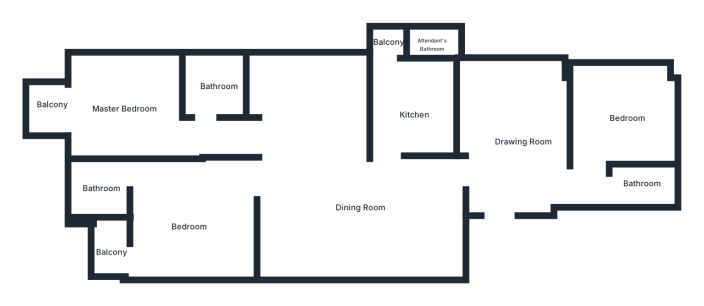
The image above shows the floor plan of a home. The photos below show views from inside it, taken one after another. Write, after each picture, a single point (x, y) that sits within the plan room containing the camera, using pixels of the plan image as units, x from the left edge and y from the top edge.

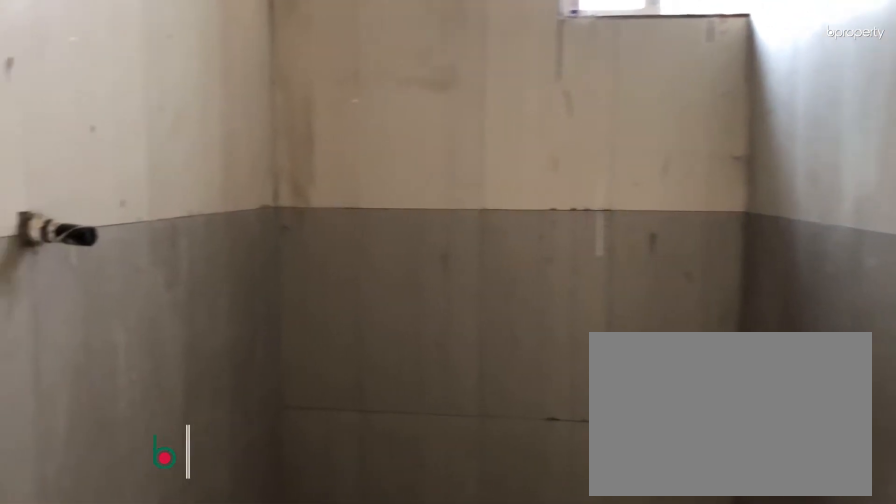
(642, 183)
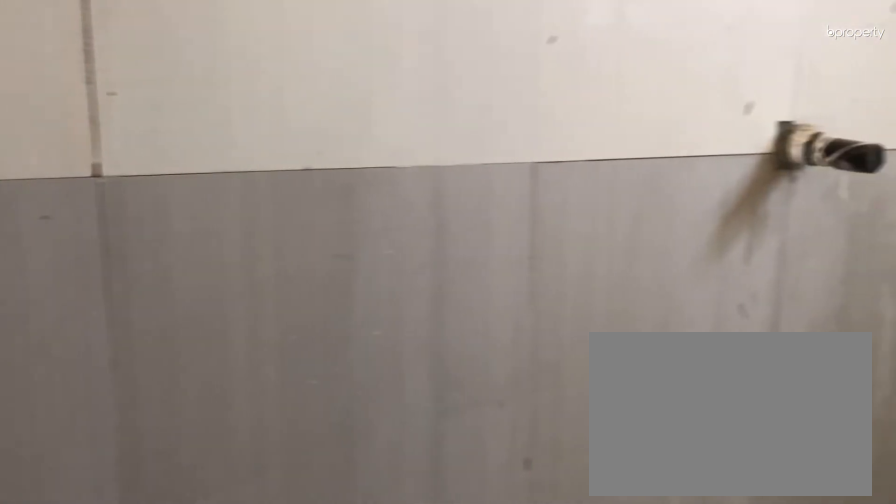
(642, 183)
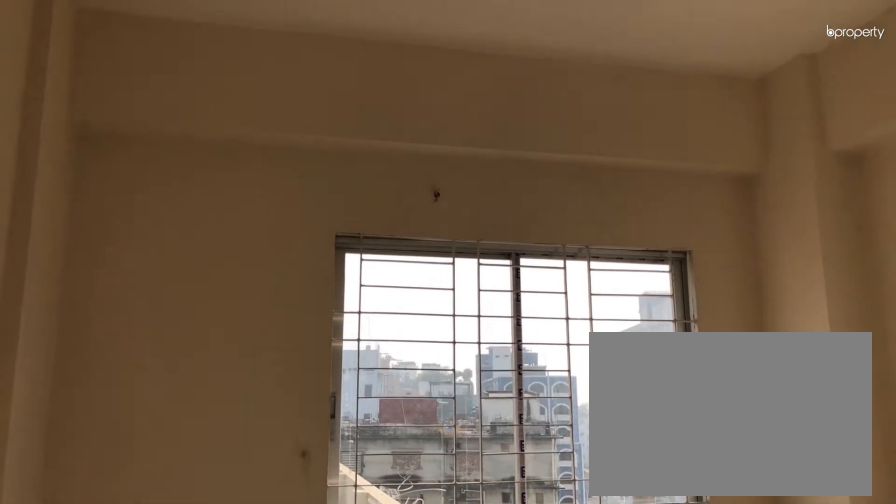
(629, 117)
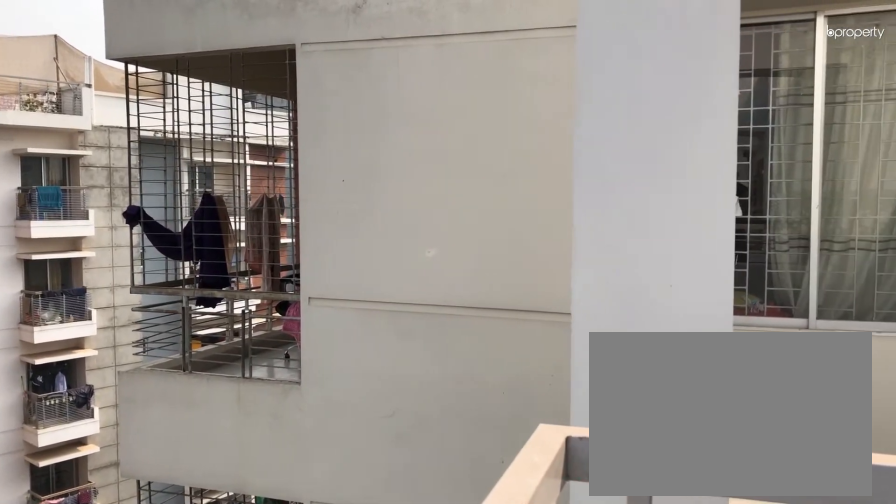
(53, 106)
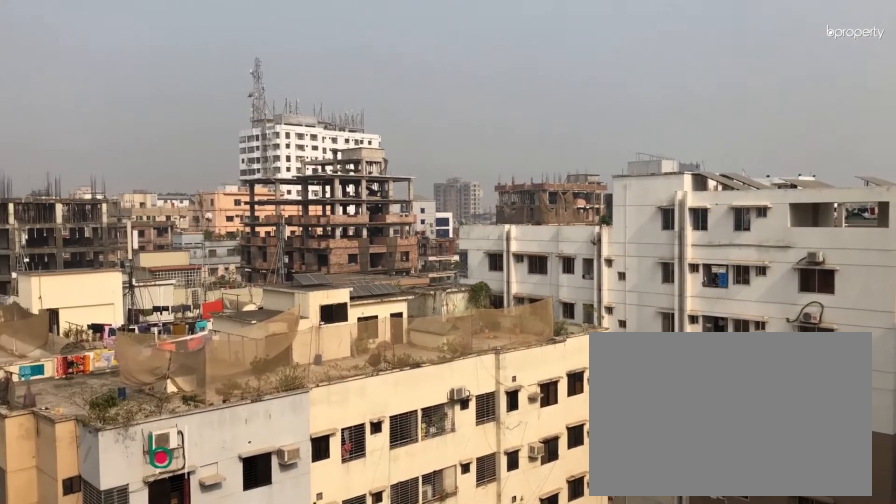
(110, 252)
